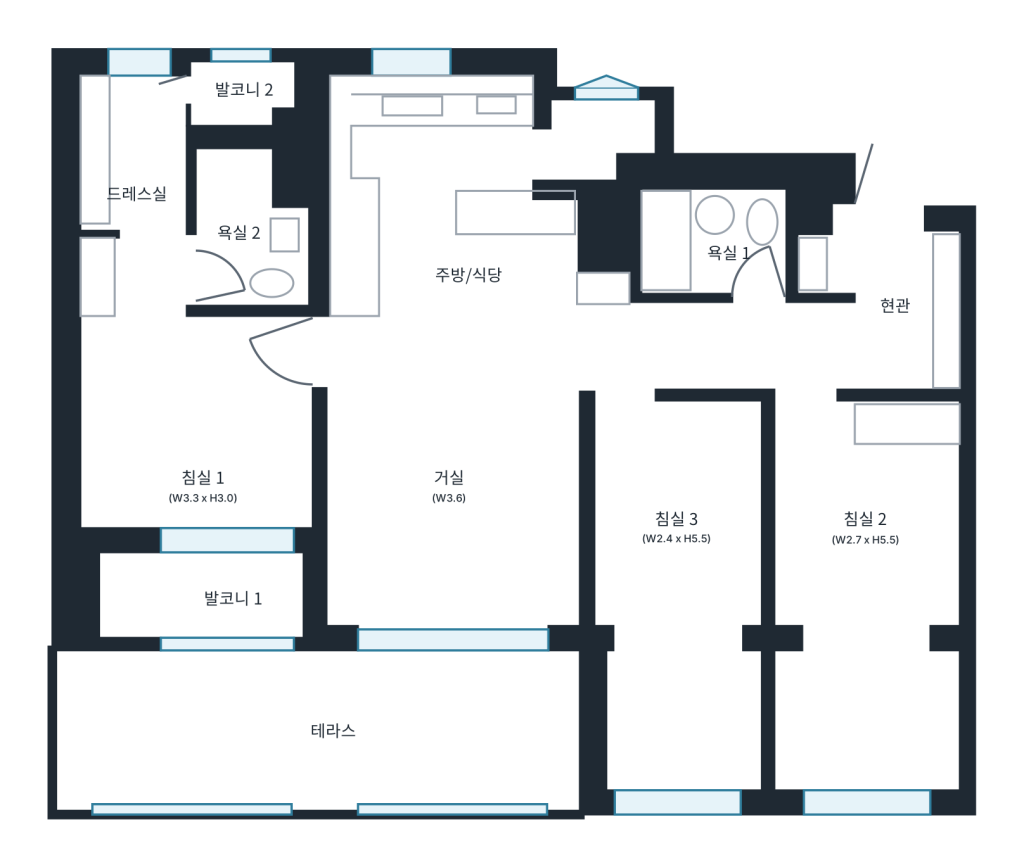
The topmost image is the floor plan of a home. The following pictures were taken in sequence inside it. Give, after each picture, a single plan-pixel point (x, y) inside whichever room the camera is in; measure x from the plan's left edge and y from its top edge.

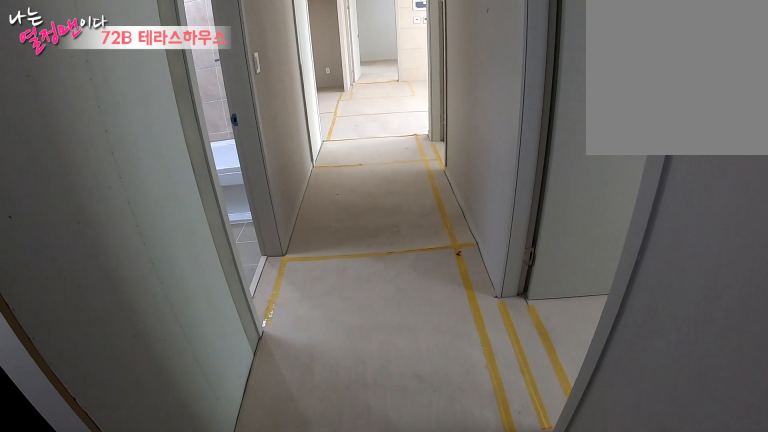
(901, 304)
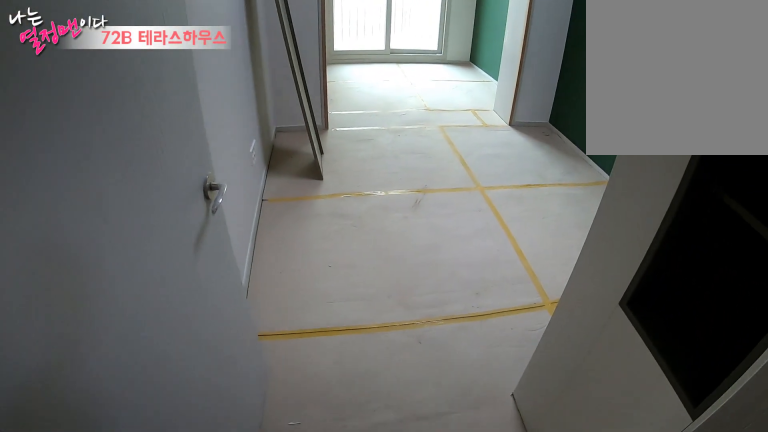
(868, 545)
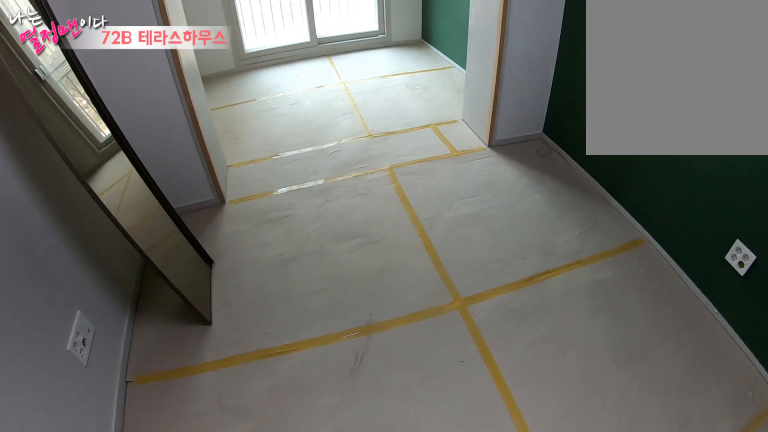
(867, 545)
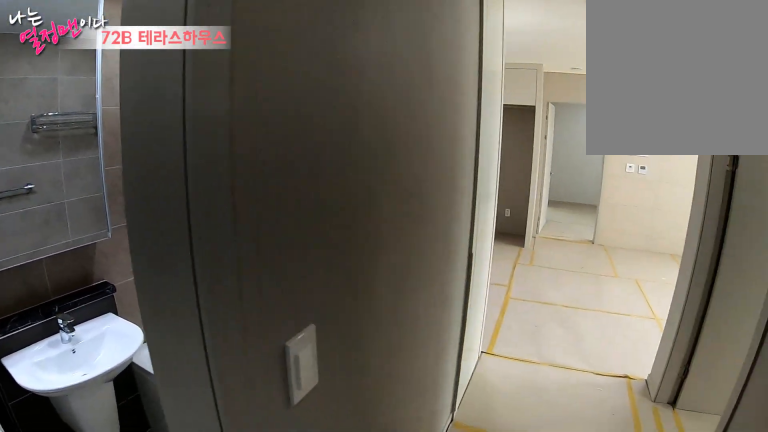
(720, 245)
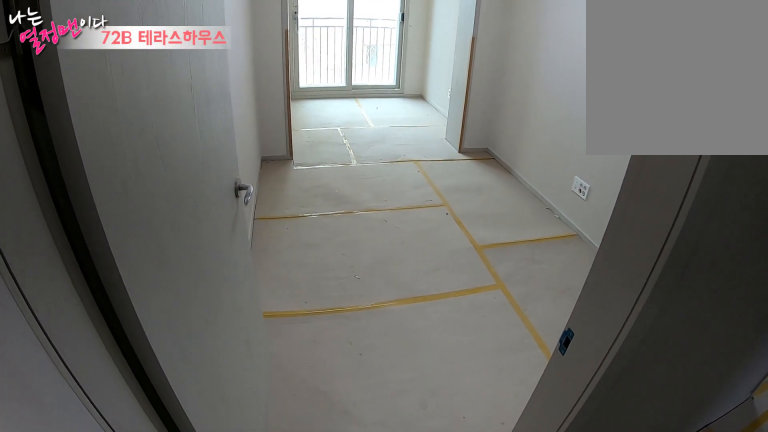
(680, 536)
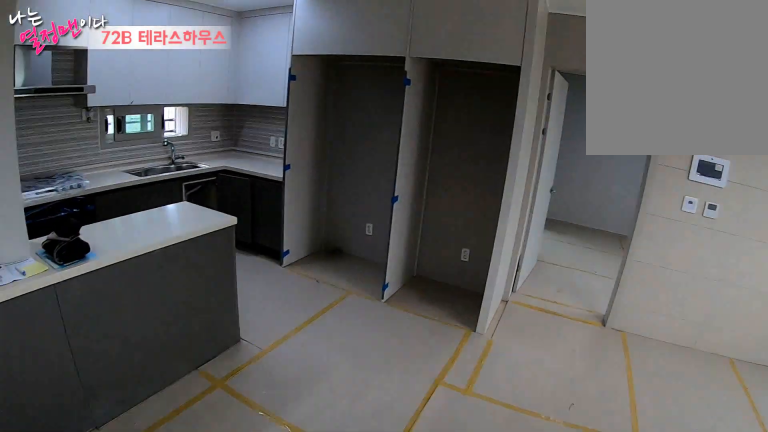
(445, 495)
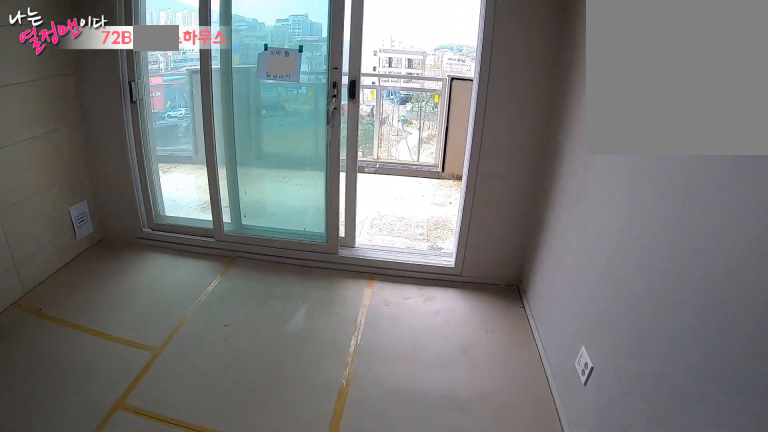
(444, 495)
